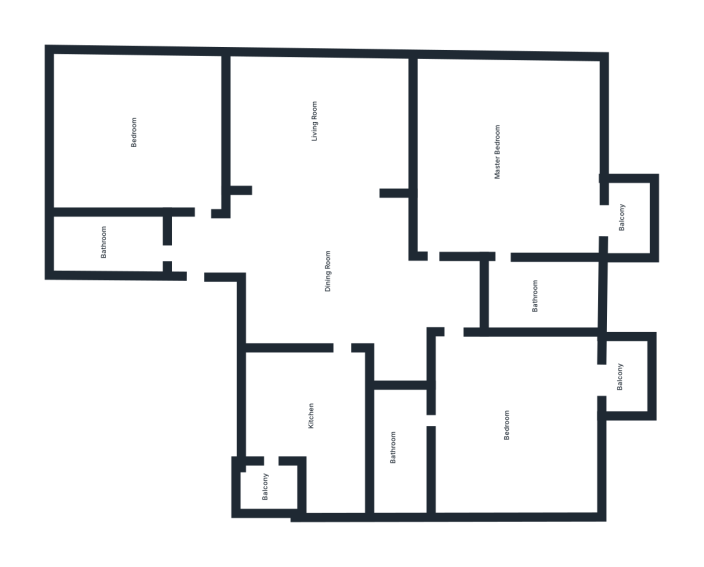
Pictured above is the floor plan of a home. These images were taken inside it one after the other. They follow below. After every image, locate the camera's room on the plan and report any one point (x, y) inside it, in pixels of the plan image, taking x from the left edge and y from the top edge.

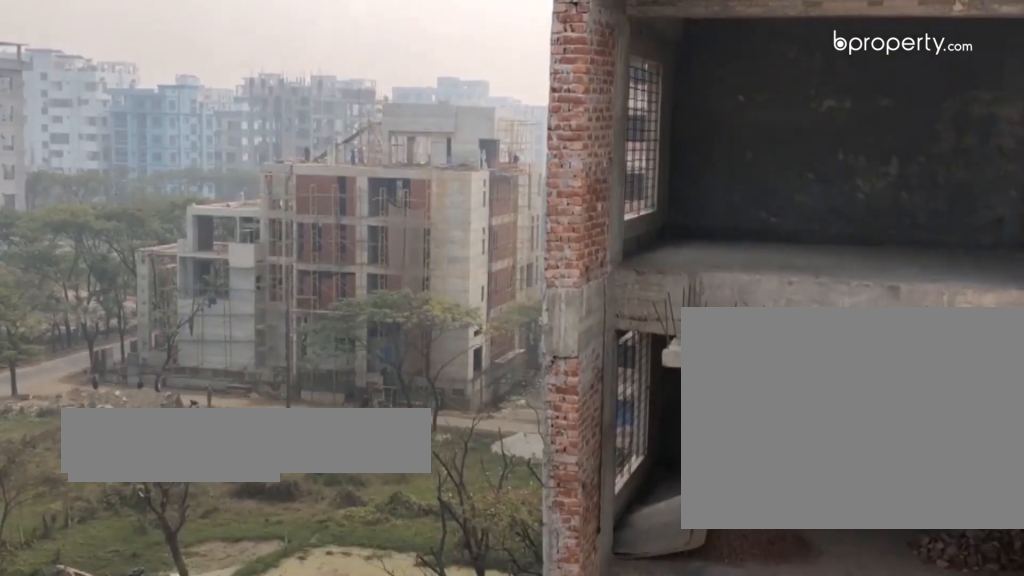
(622, 217)
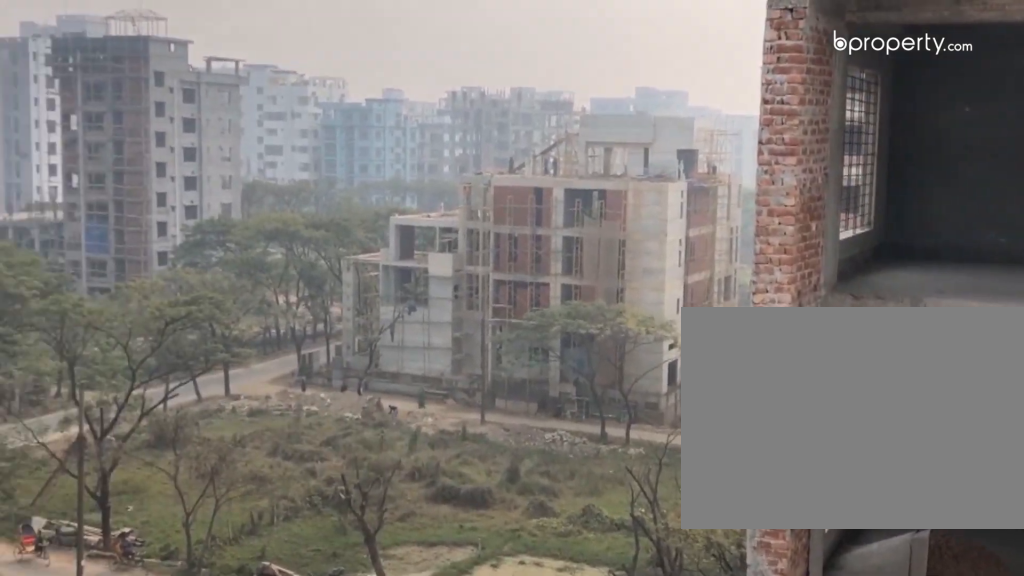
(622, 217)
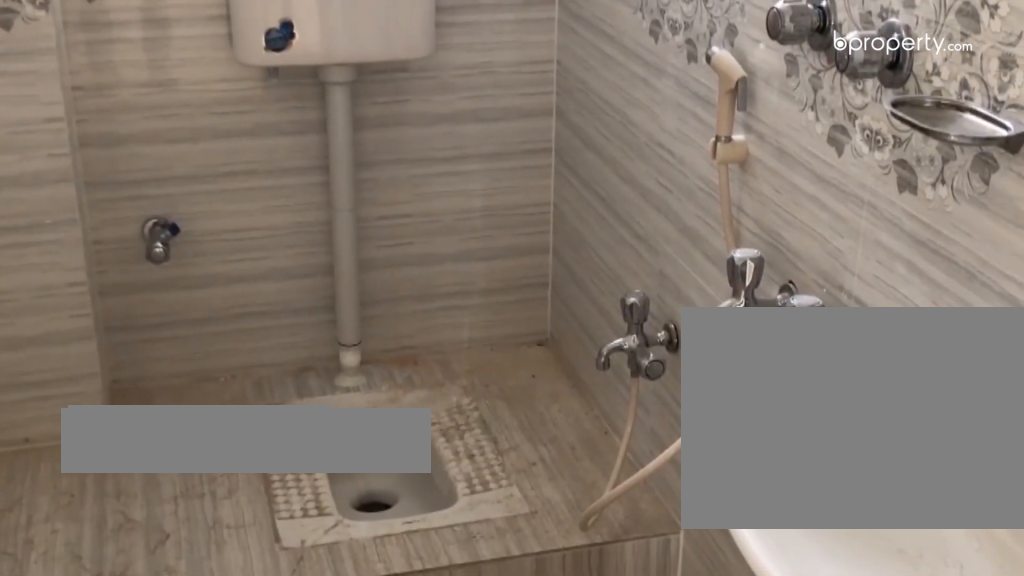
(112, 237)
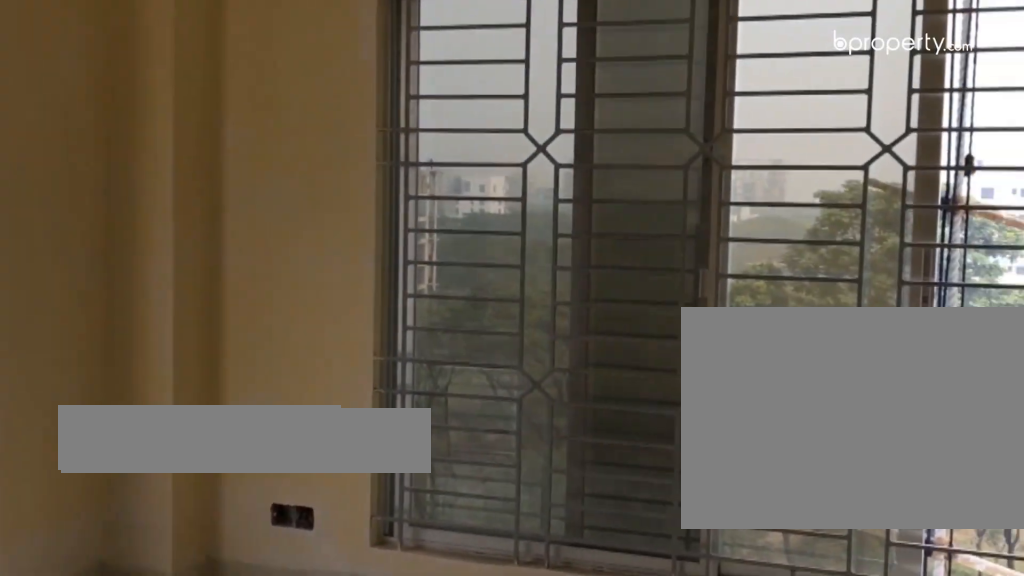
(158, 139)
